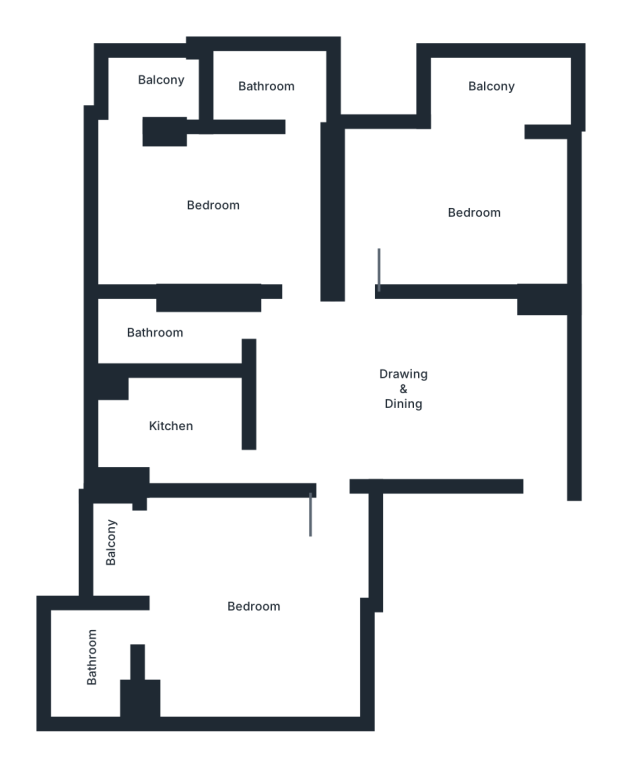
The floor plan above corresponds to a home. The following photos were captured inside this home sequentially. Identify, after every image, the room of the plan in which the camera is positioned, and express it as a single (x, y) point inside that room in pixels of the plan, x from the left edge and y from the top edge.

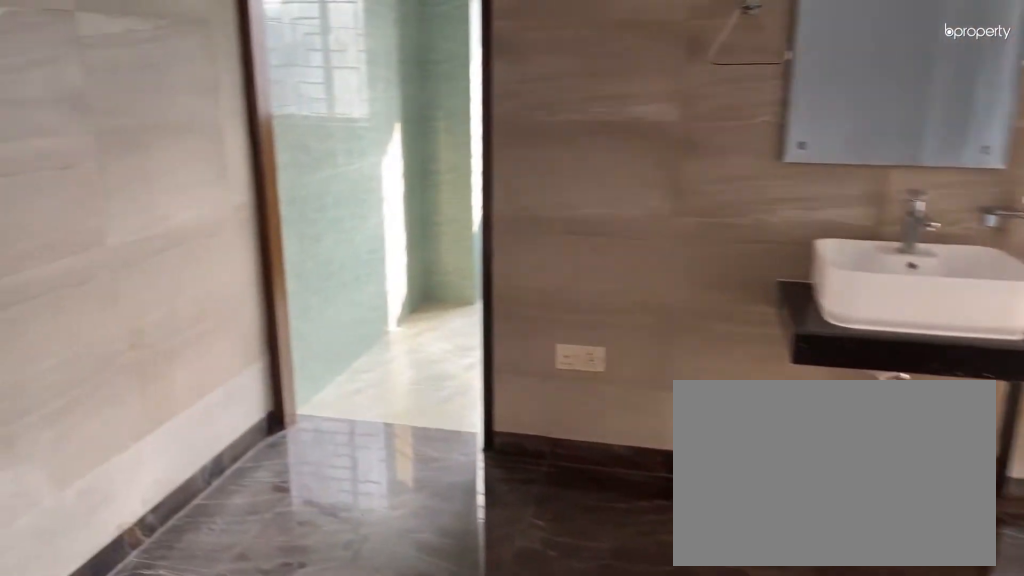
(406, 373)
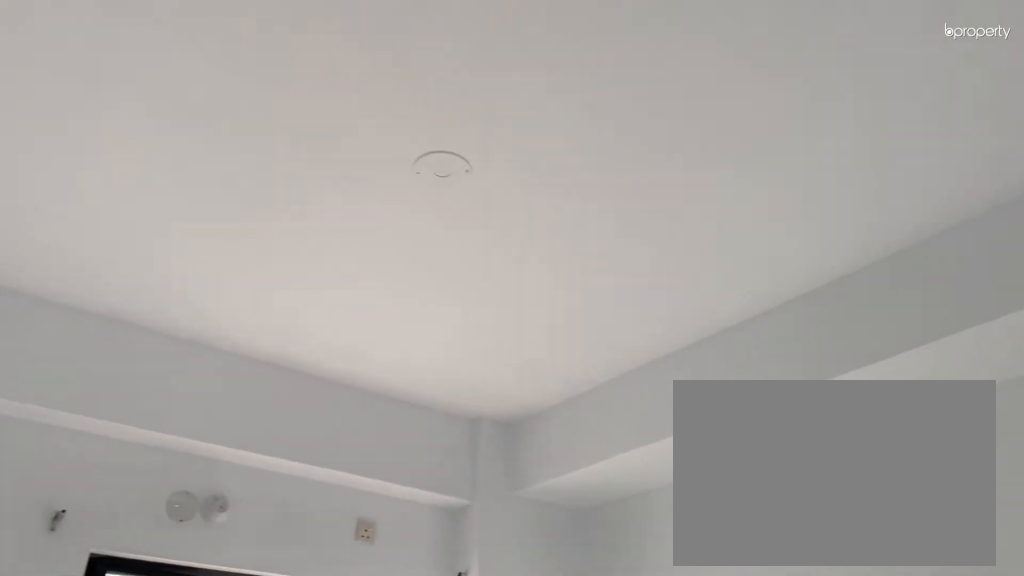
(478, 210)
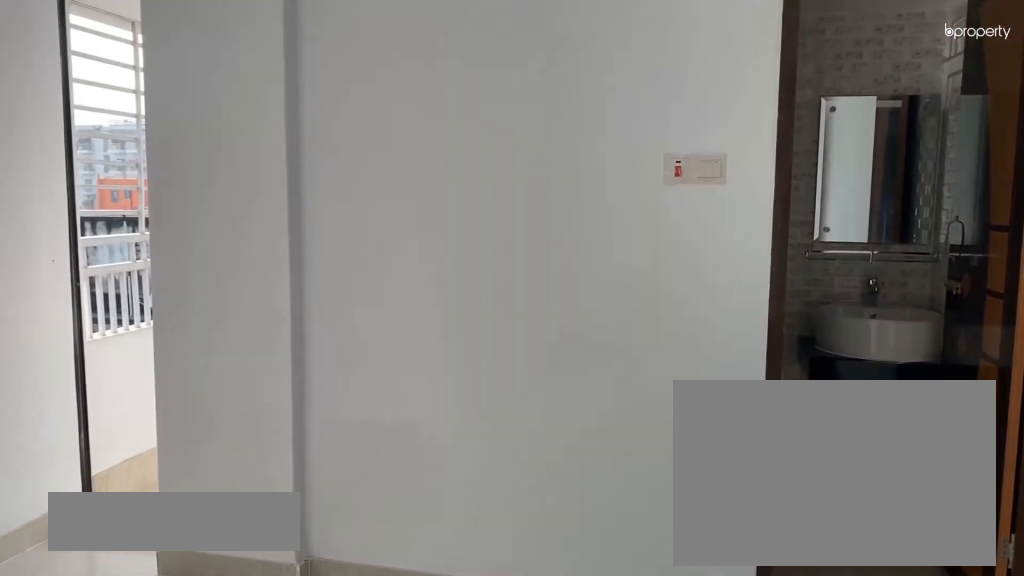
(219, 201)
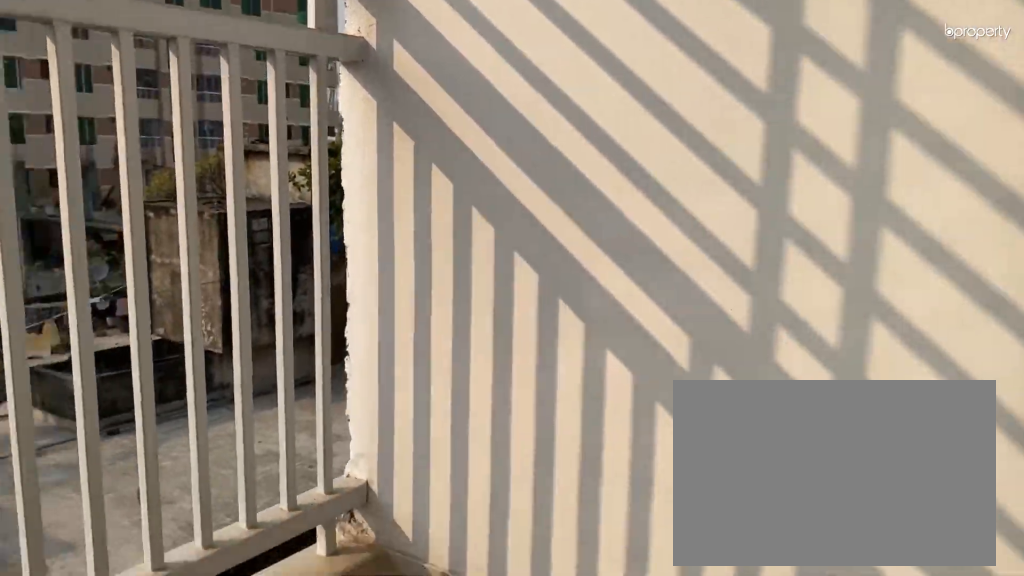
(158, 81)
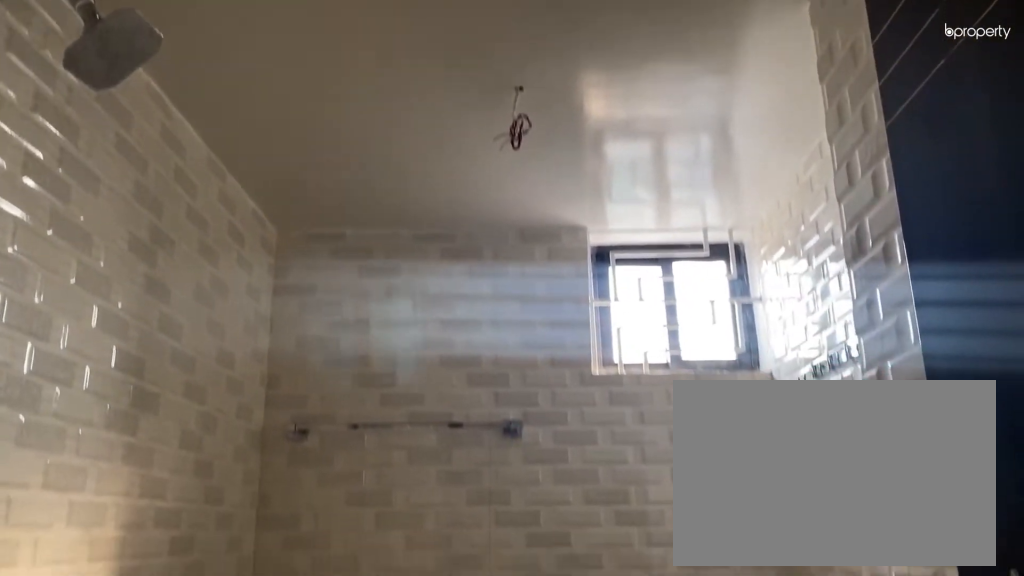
(170, 332)
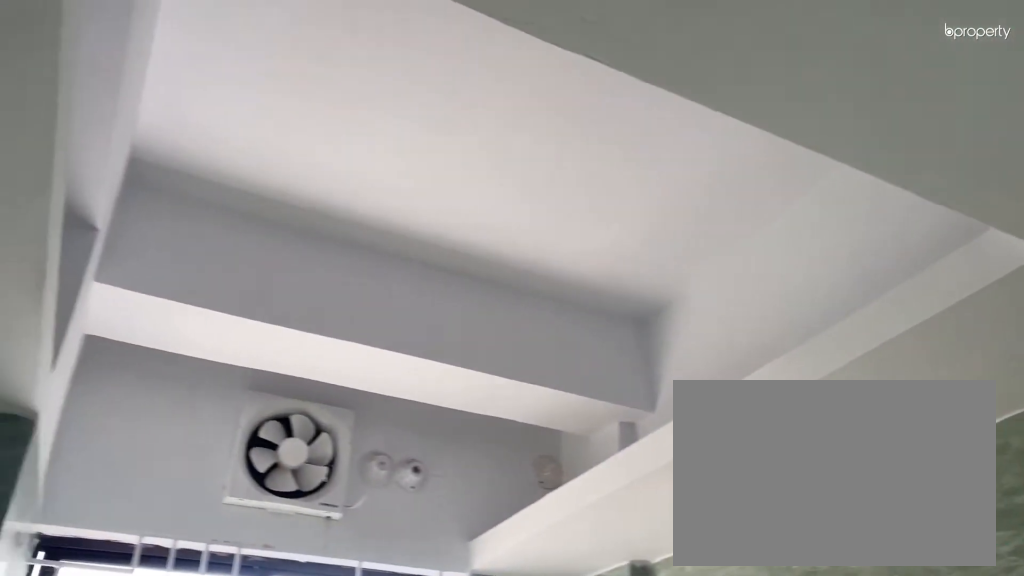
(169, 420)
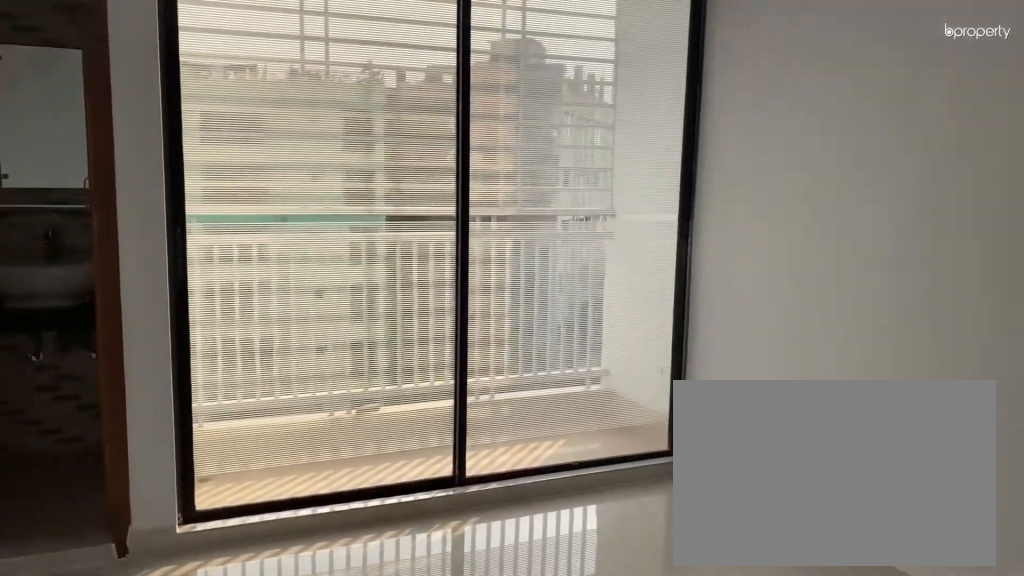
(257, 609)
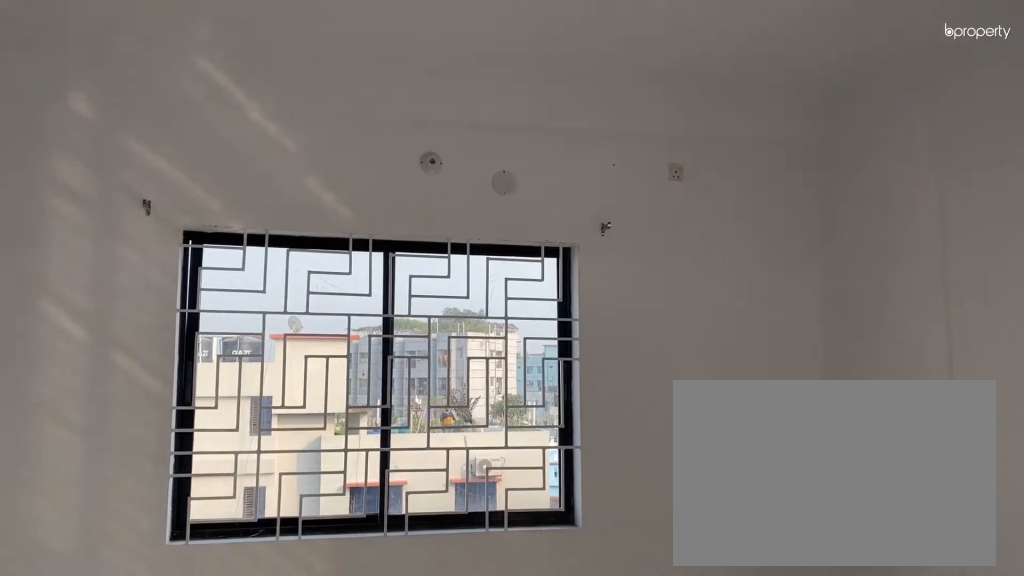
(257, 609)
